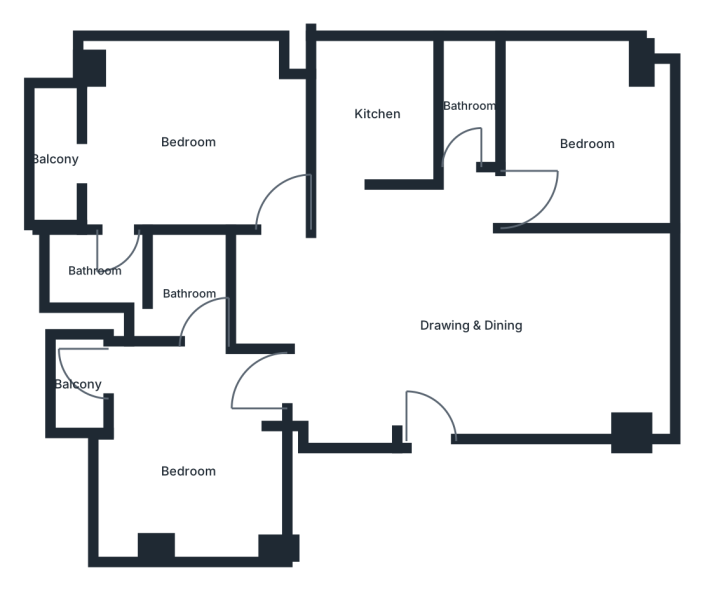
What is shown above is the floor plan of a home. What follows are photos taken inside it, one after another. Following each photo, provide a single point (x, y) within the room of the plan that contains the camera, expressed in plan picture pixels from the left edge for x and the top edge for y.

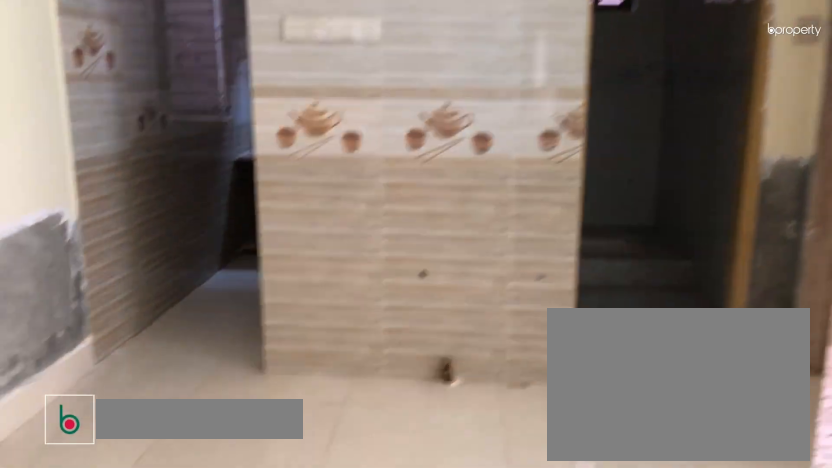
(468, 324)
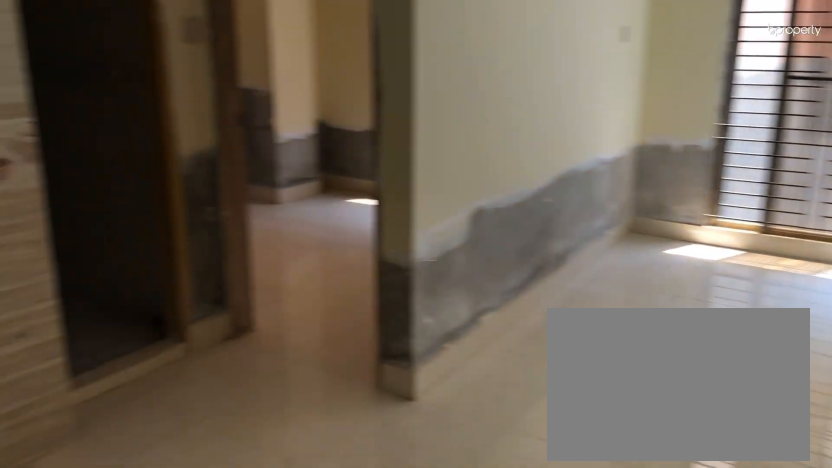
(468, 324)
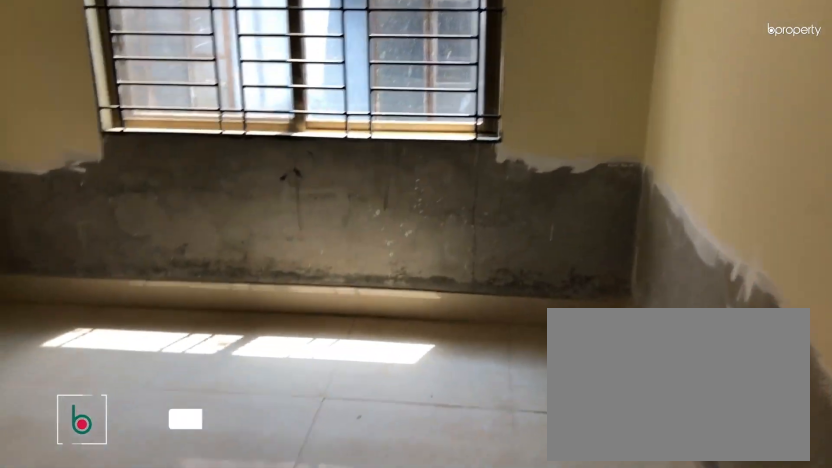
(589, 143)
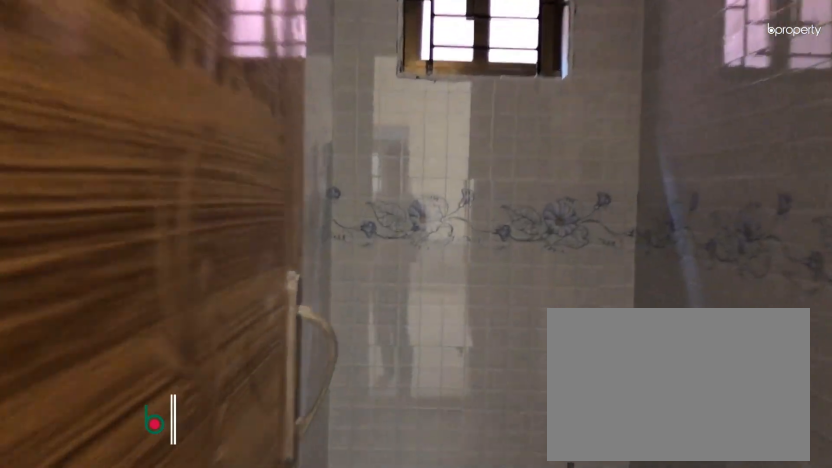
(471, 105)
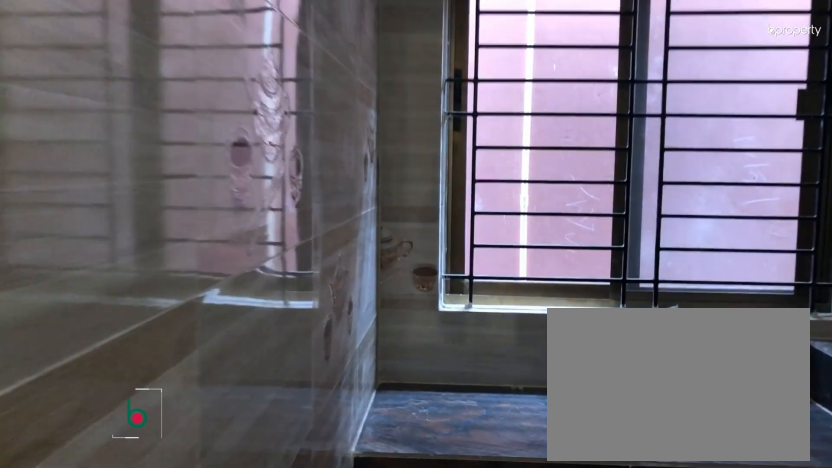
(378, 114)
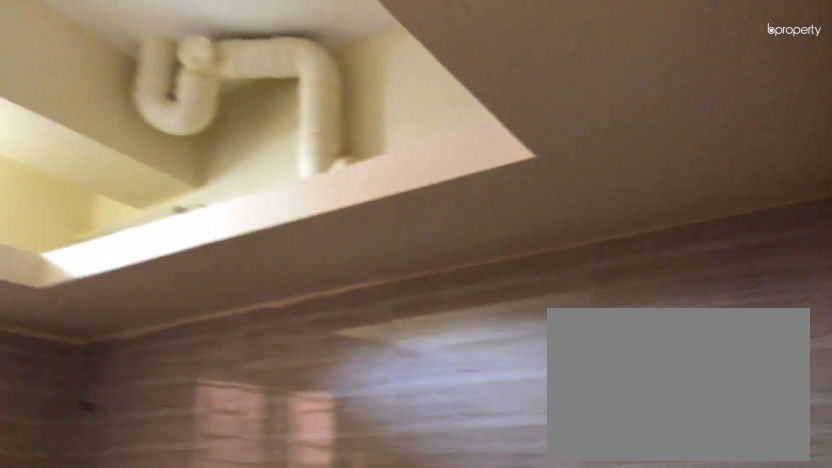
(378, 114)
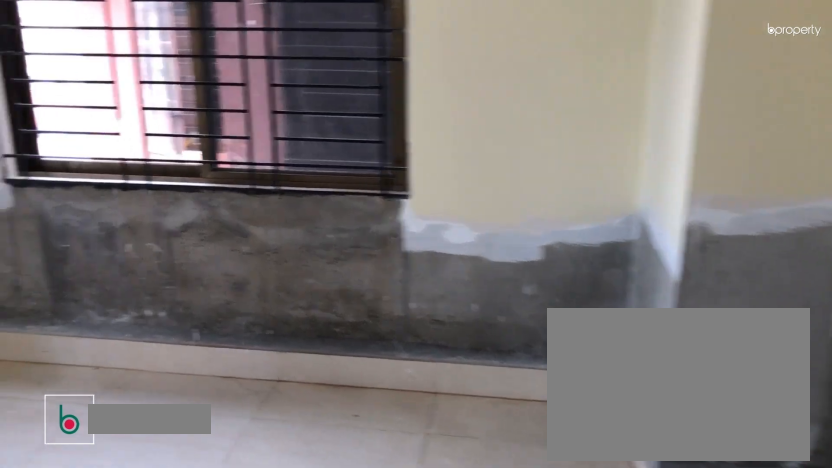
(192, 143)
